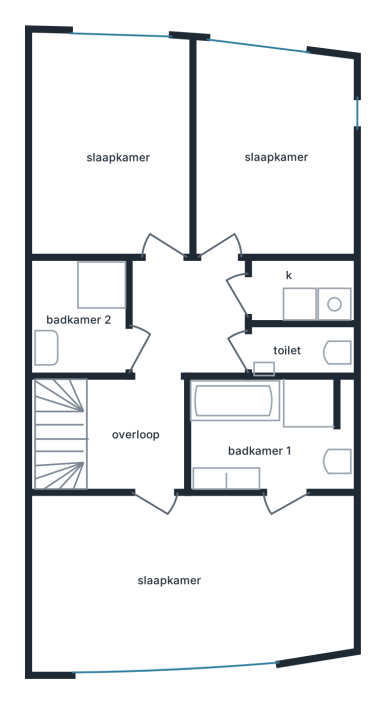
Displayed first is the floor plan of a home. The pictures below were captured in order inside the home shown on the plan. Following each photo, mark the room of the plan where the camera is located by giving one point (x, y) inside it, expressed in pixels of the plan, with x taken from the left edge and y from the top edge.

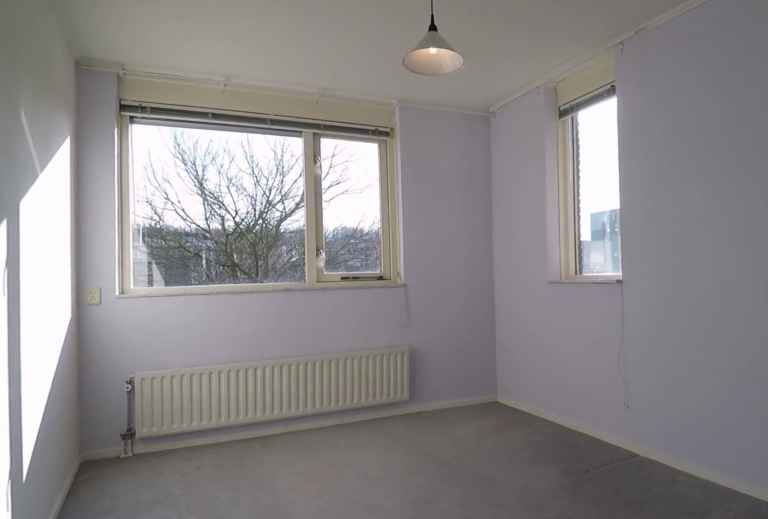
(271, 152)
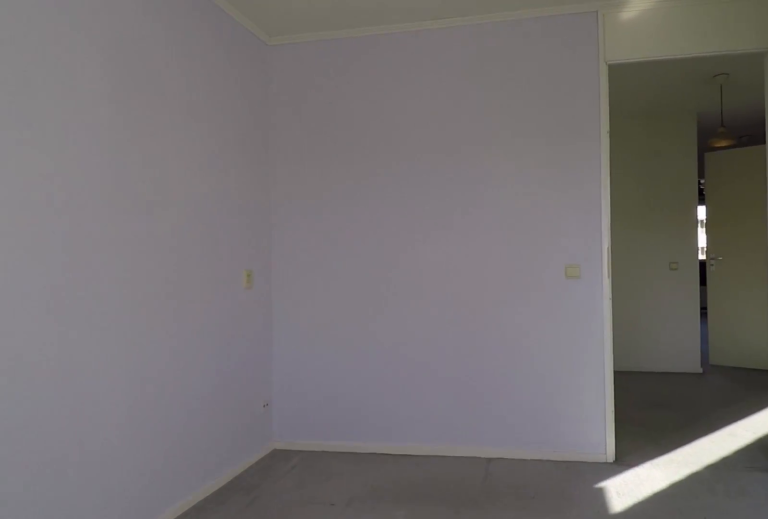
(271, 152)
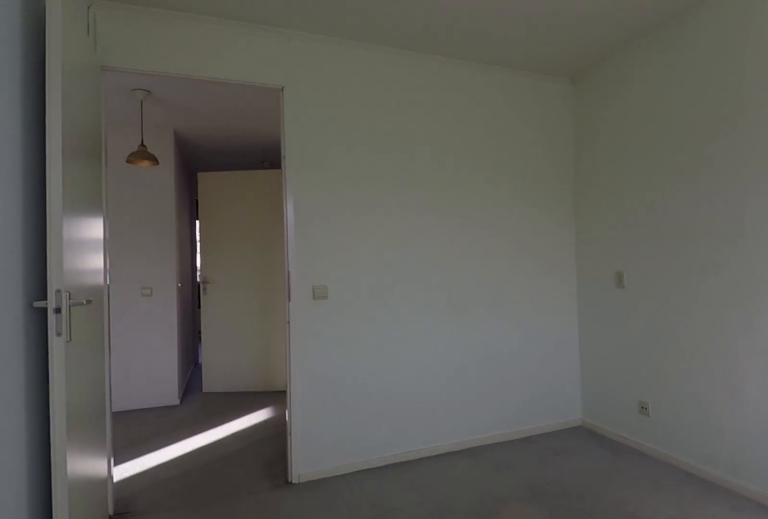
(113, 147)
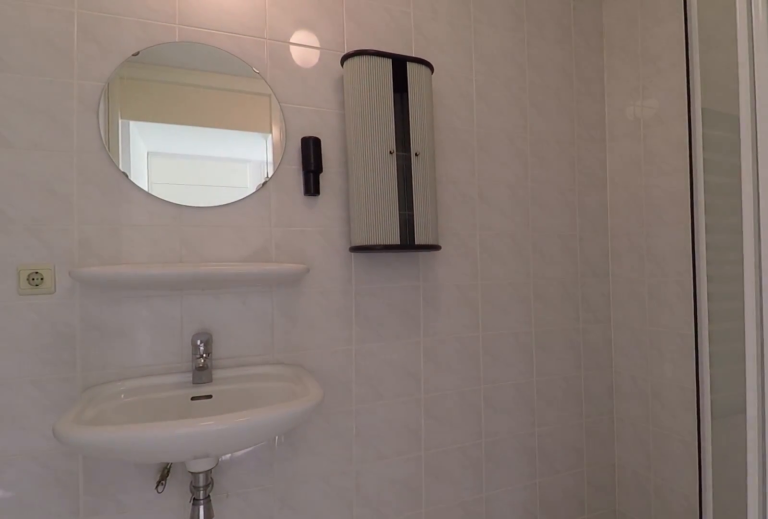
(86, 309)
